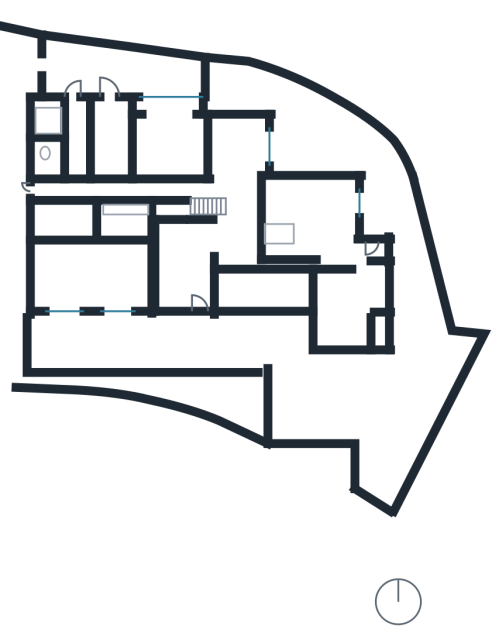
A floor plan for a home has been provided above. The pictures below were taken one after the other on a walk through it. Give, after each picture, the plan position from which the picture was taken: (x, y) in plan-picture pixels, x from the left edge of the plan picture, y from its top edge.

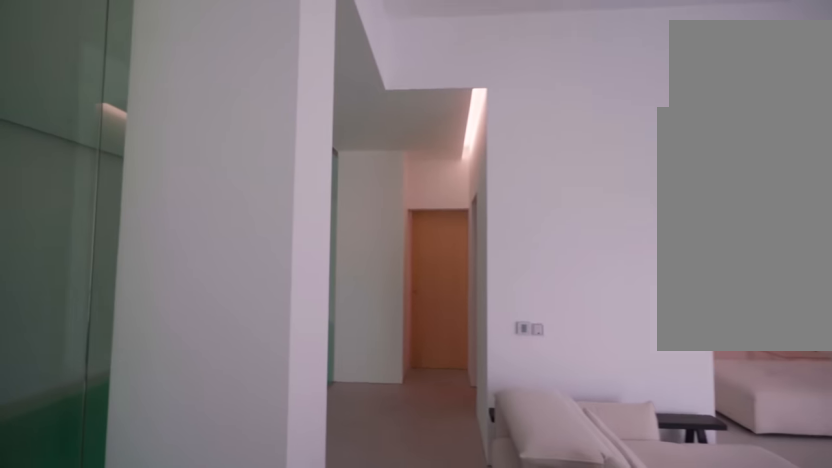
(317, 244)
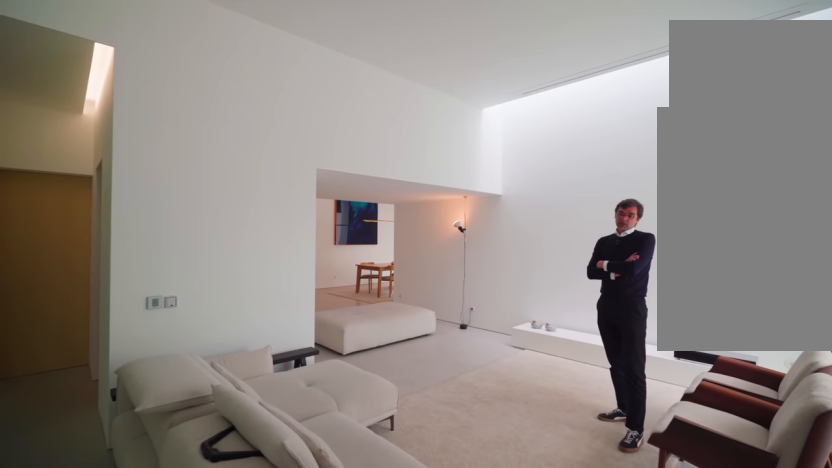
(317, 252)
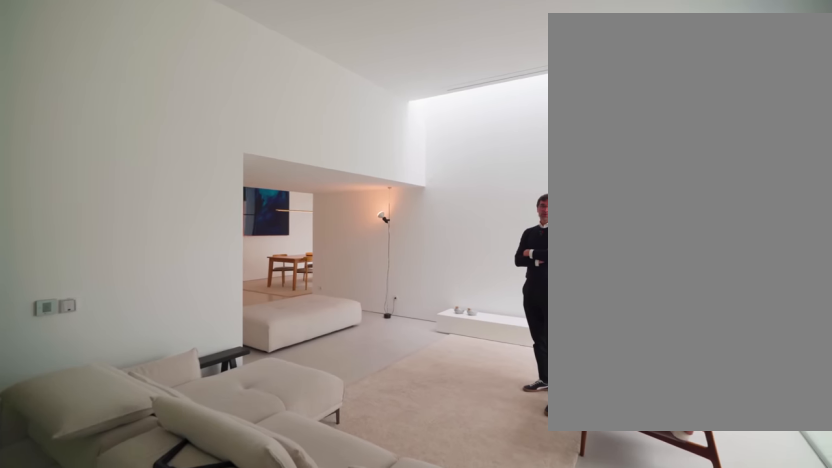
(326, 258)
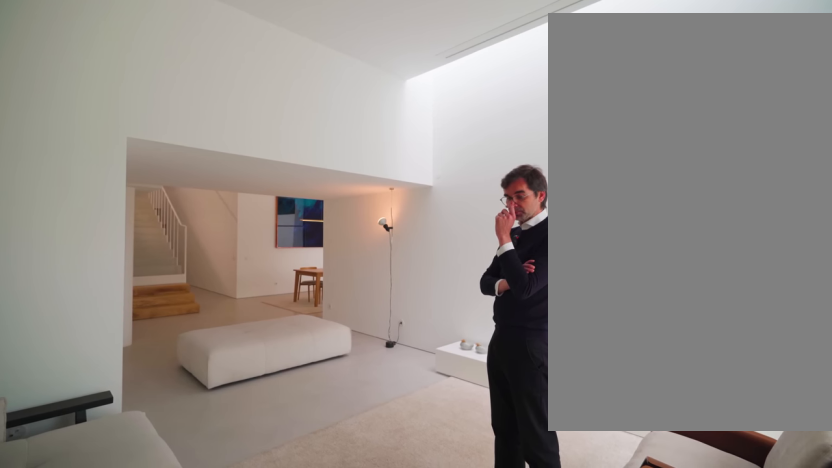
(319, 257)
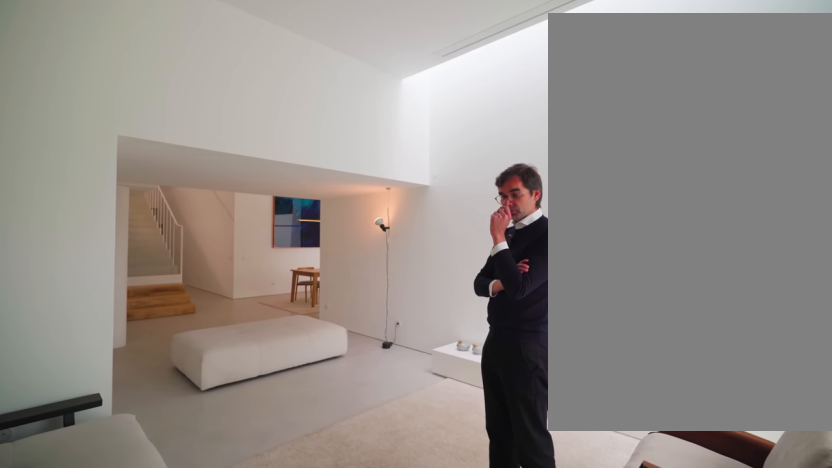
(333, 256)
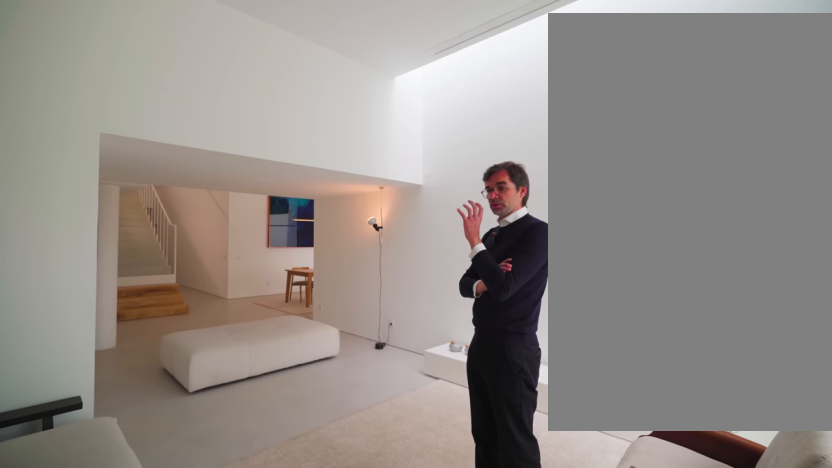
(341, 252)
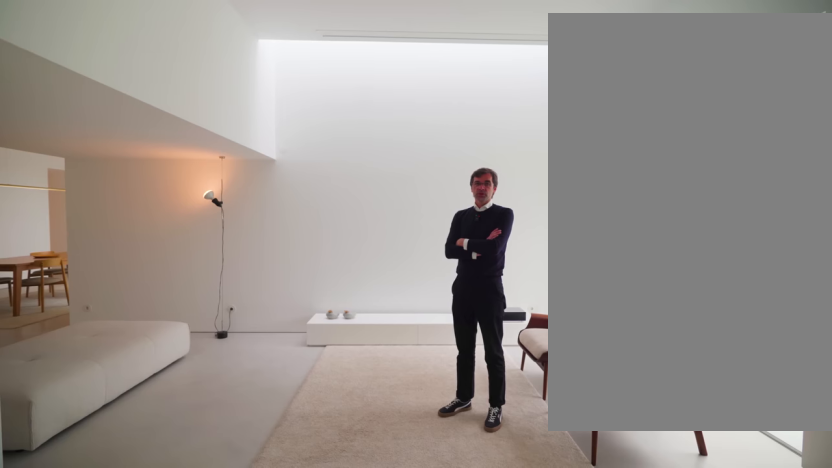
(333, 226)
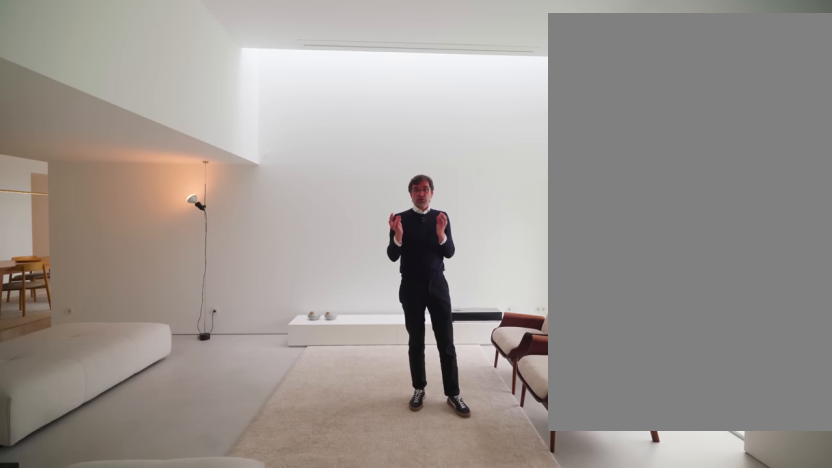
(329, 227)
